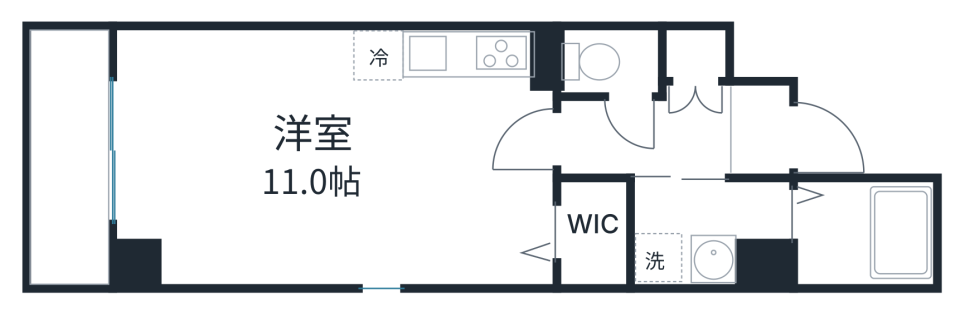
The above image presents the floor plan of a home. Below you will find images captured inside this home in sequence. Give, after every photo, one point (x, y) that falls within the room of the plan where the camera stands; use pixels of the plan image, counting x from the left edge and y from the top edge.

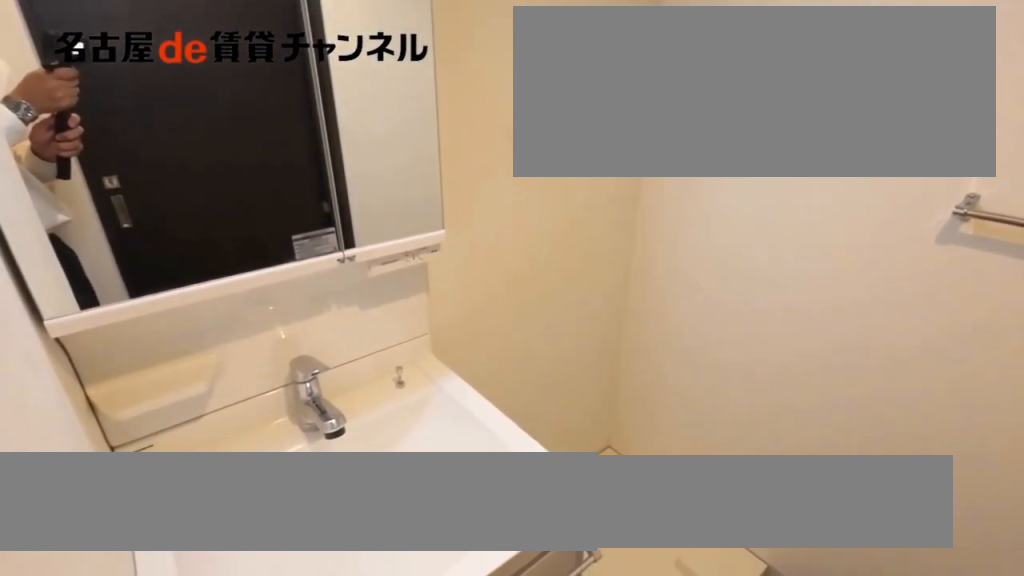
(710, 229)
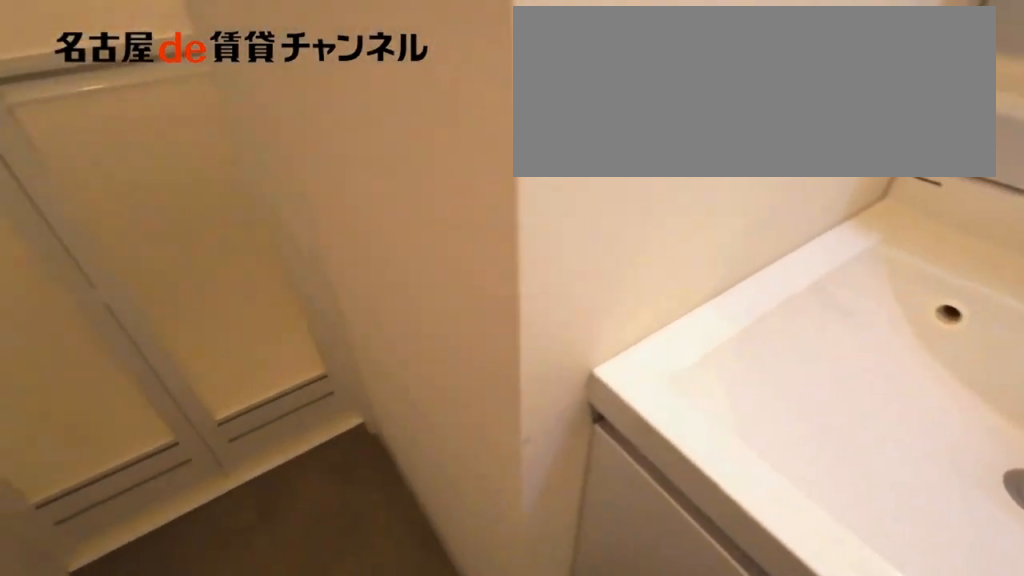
(710, 229)
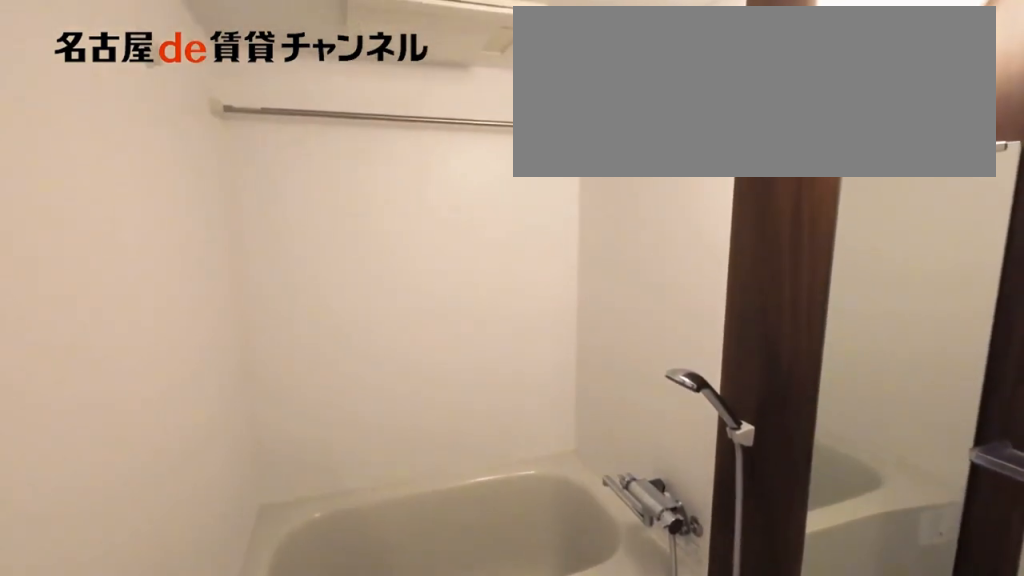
(862, 231)
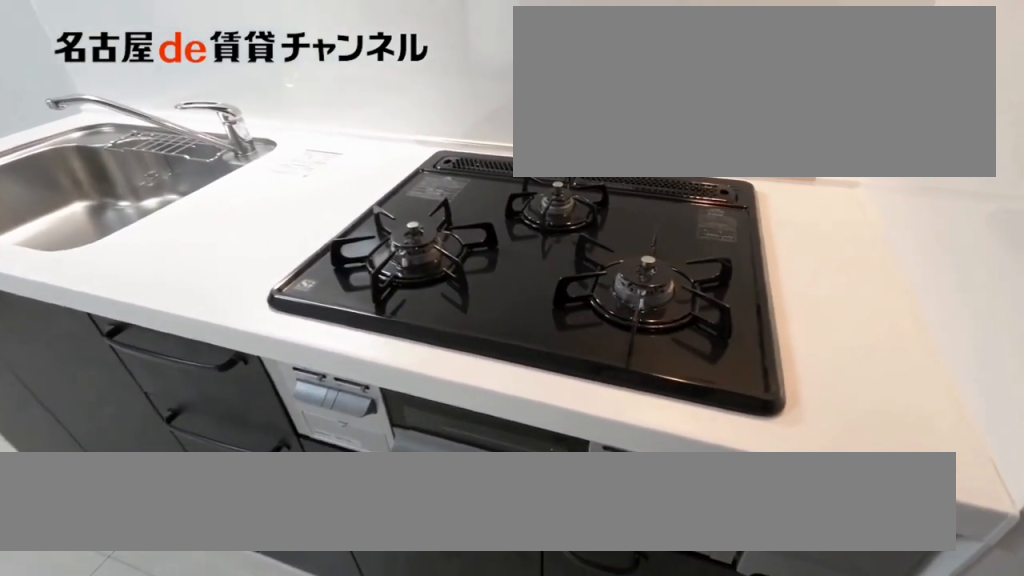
(457, 66)
